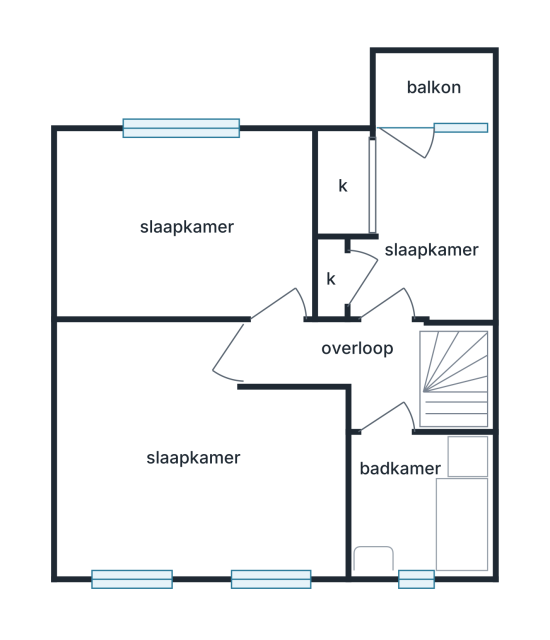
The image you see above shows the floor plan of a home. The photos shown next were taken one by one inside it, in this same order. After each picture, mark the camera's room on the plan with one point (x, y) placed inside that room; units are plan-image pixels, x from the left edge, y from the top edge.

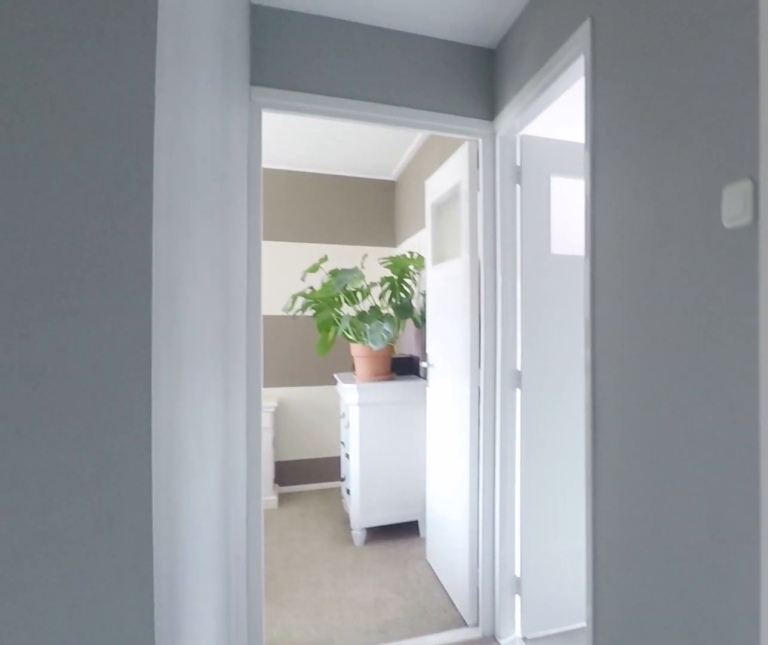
(364, 367)
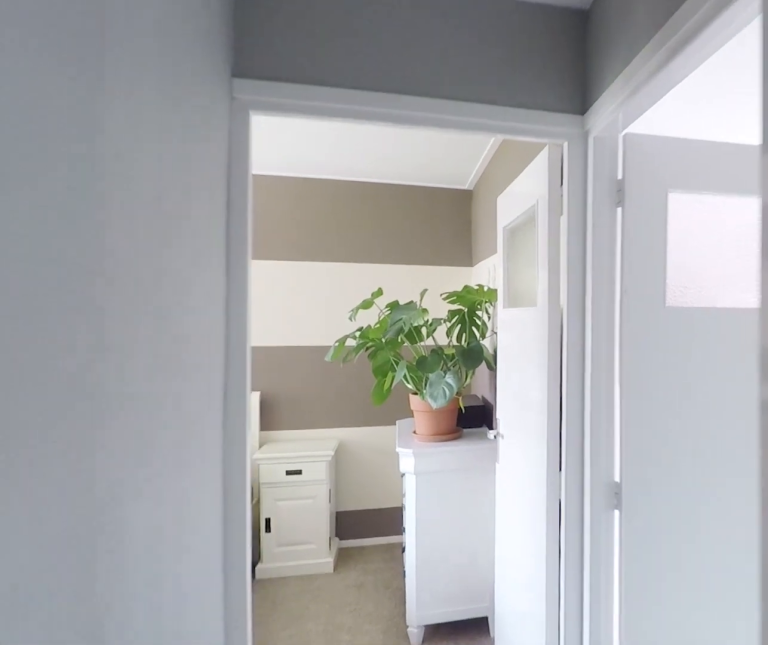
(364, 367)
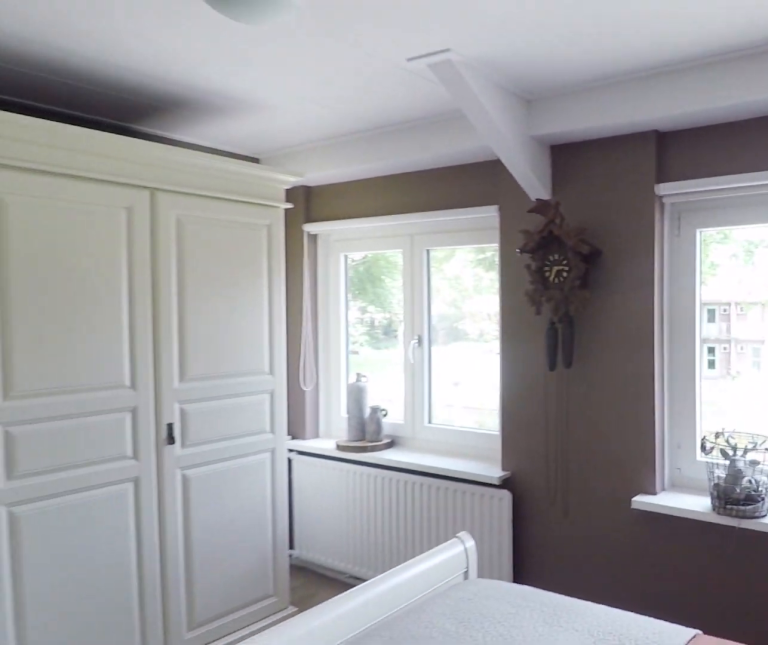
(281, 485)
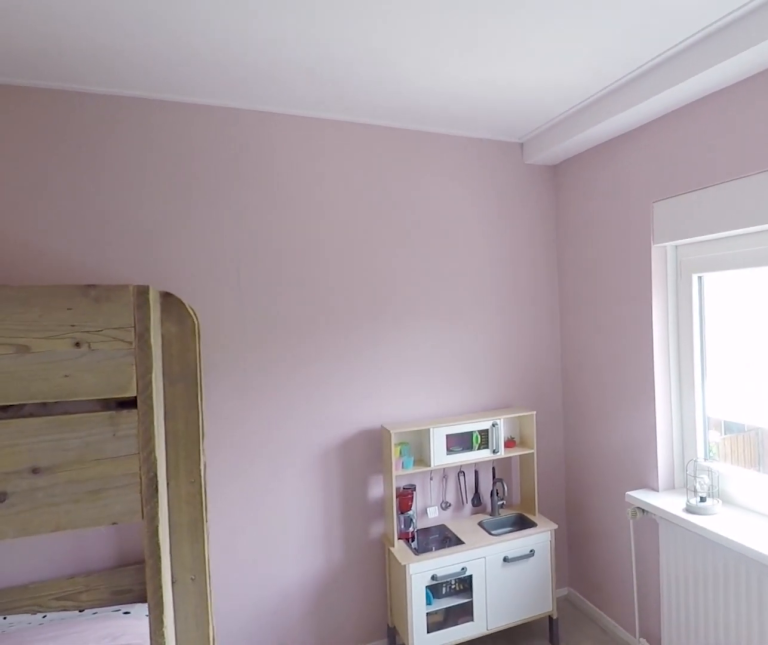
(304, 231)
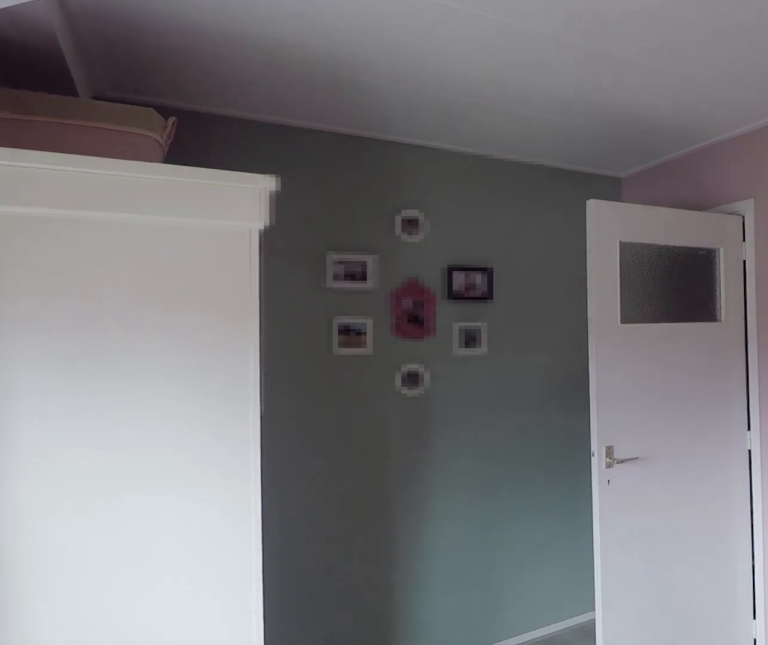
(304, 231)
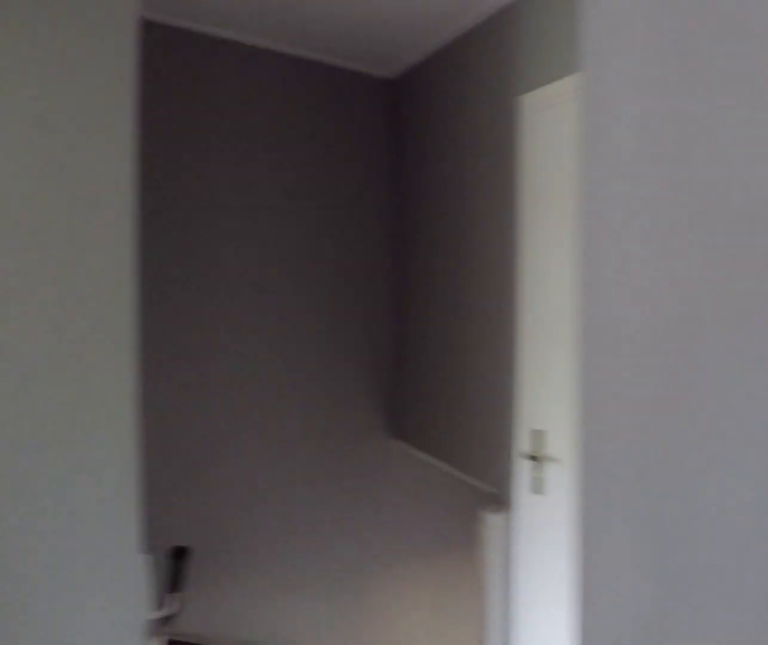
(364, 367)
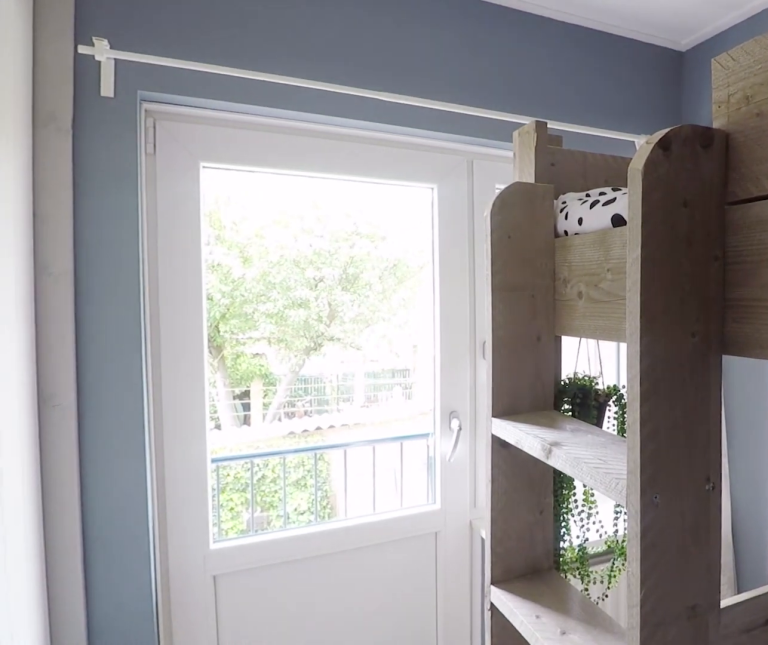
(426, 232)
